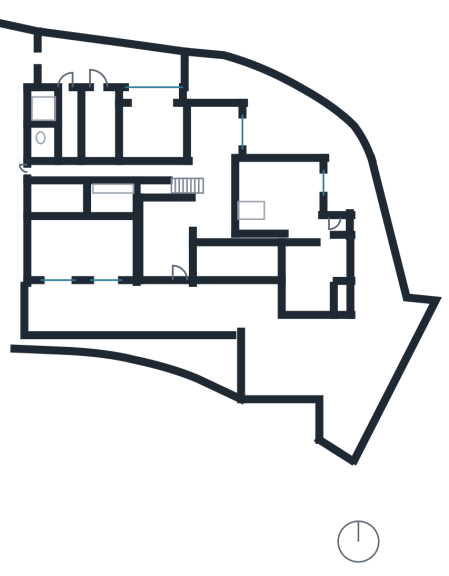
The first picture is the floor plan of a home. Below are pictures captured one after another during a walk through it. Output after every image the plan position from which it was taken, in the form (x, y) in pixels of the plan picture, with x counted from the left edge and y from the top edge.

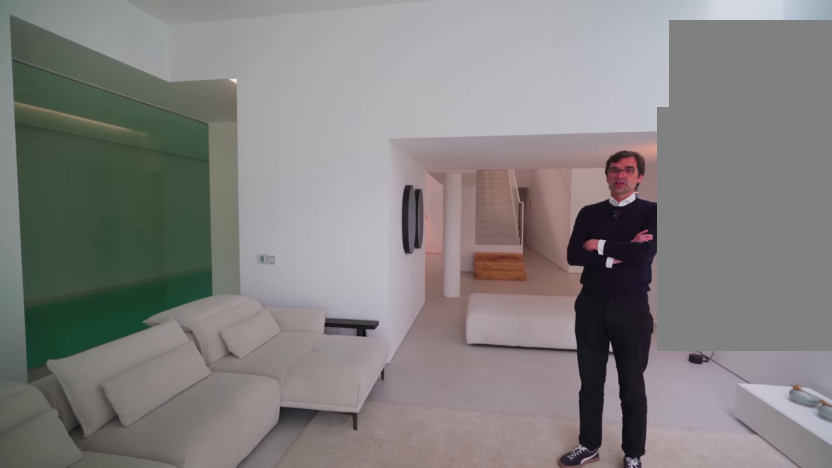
(305, 187)
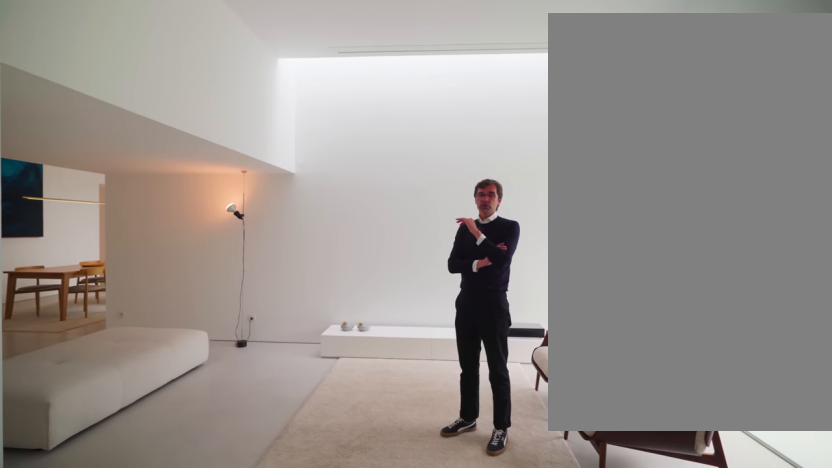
(308, 206)
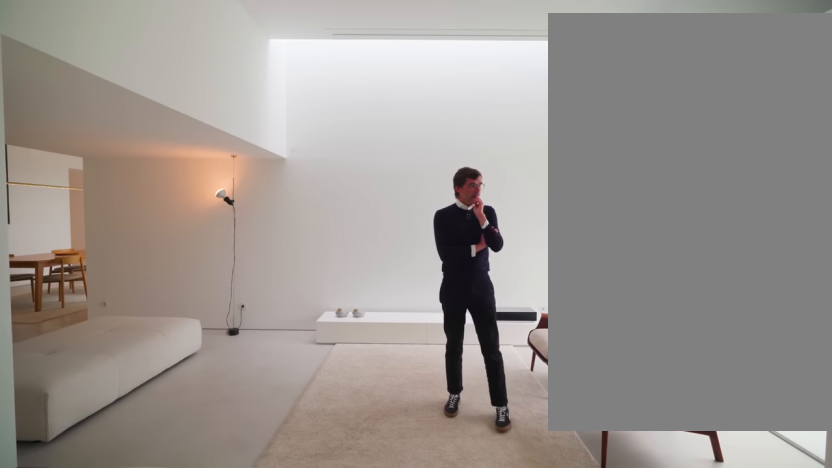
(296, 204)
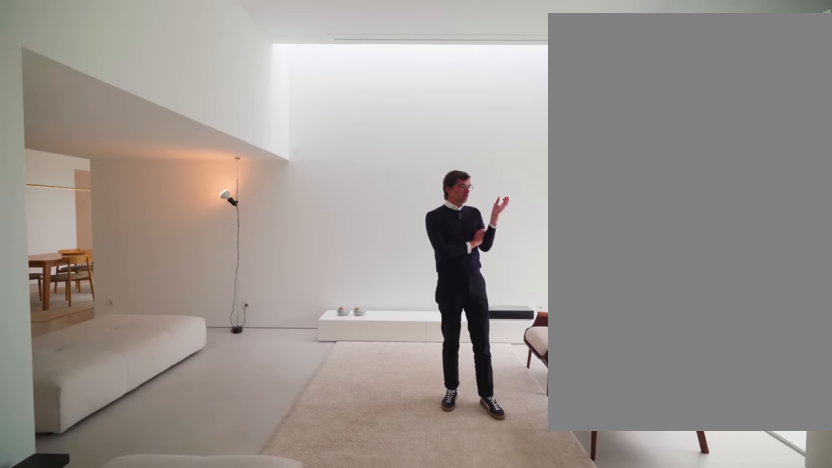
(296, 204)
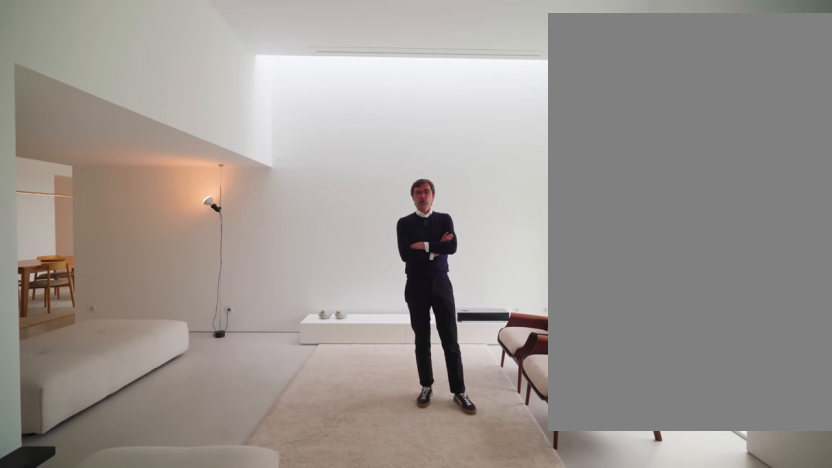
(296, 204)
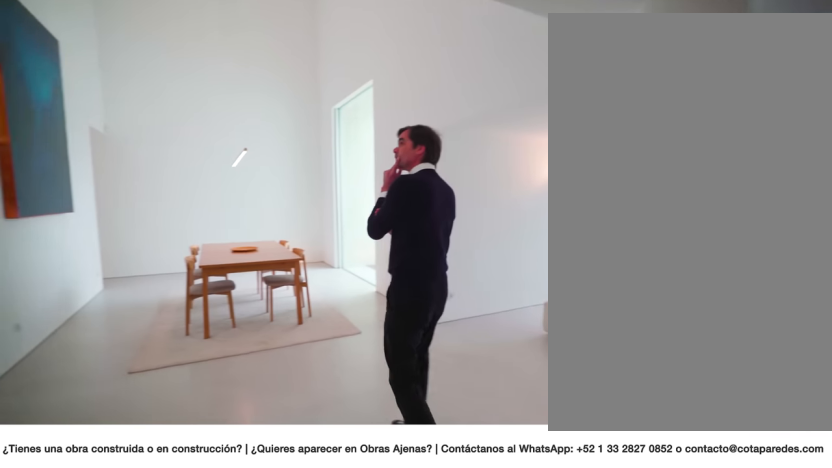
(224, 218)
